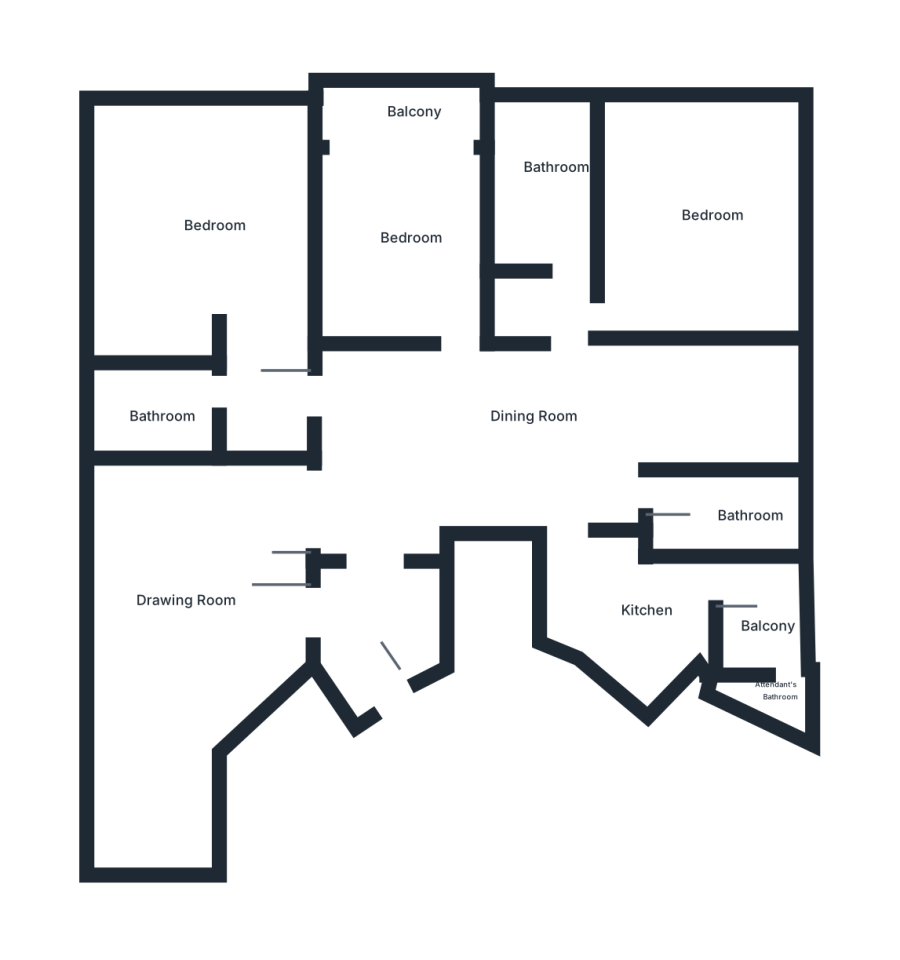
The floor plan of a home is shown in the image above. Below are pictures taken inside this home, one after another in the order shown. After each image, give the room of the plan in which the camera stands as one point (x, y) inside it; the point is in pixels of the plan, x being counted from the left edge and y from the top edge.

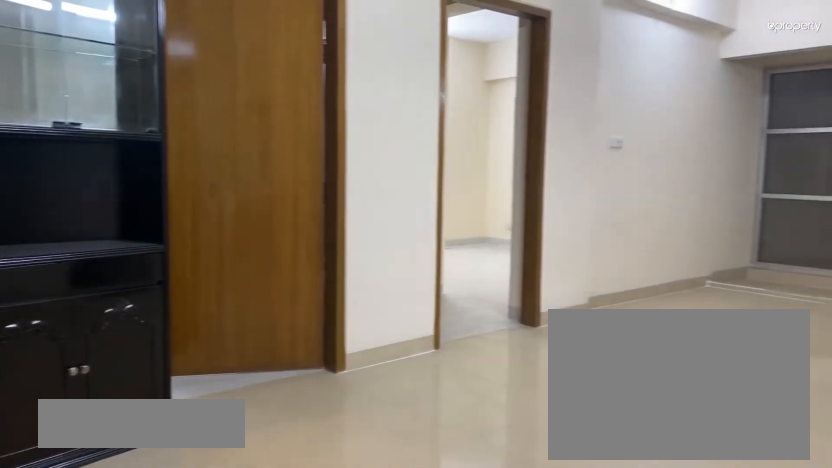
(517, 439)
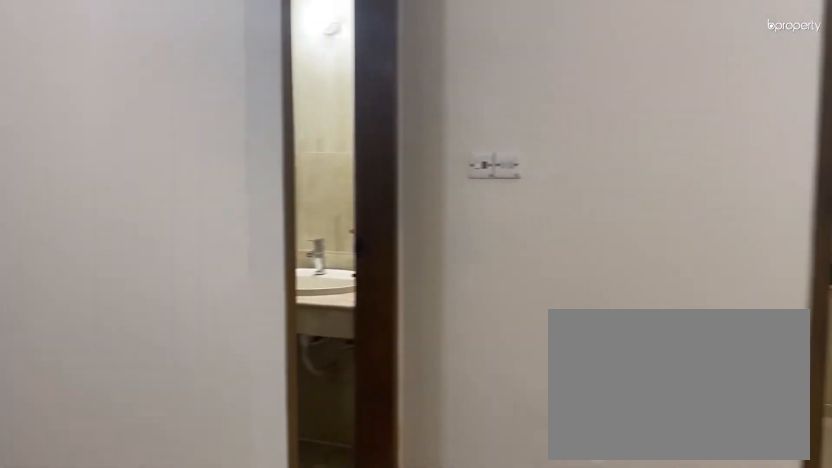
(517, 439)
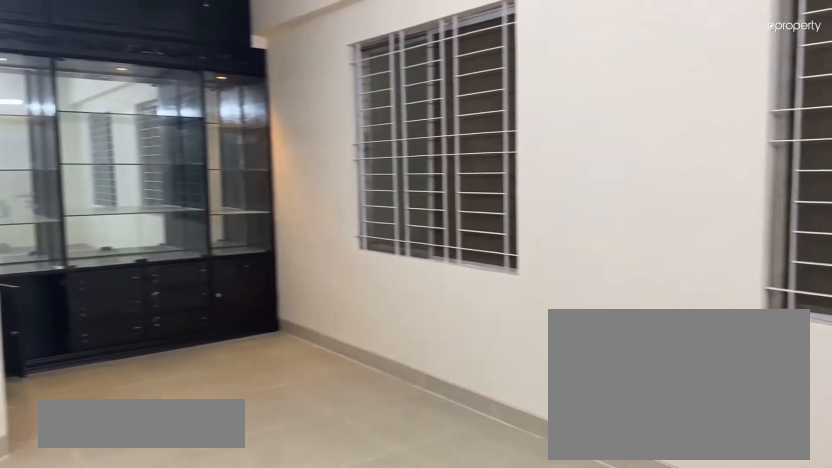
(176, 637)
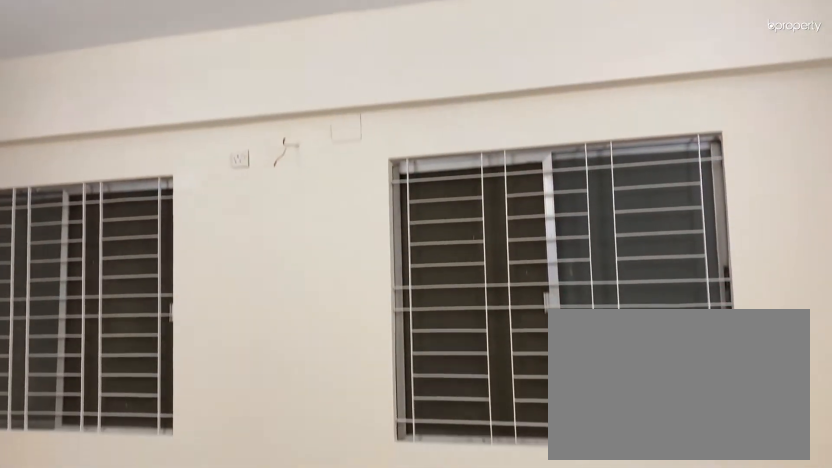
(176, 637)
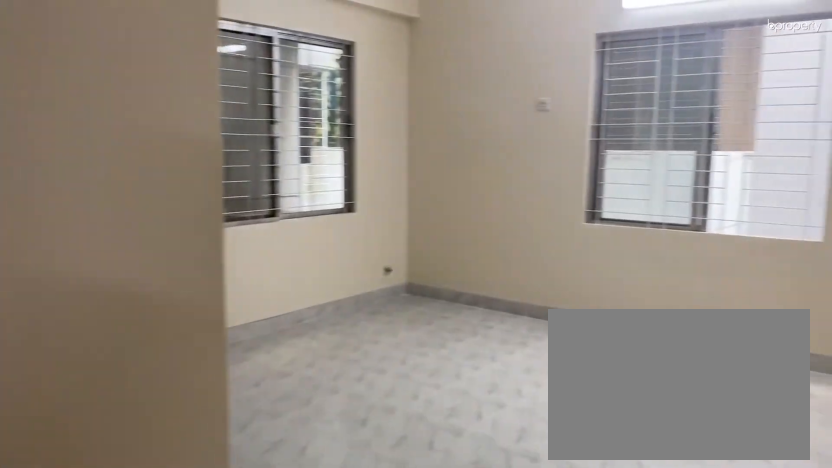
(264, 379)
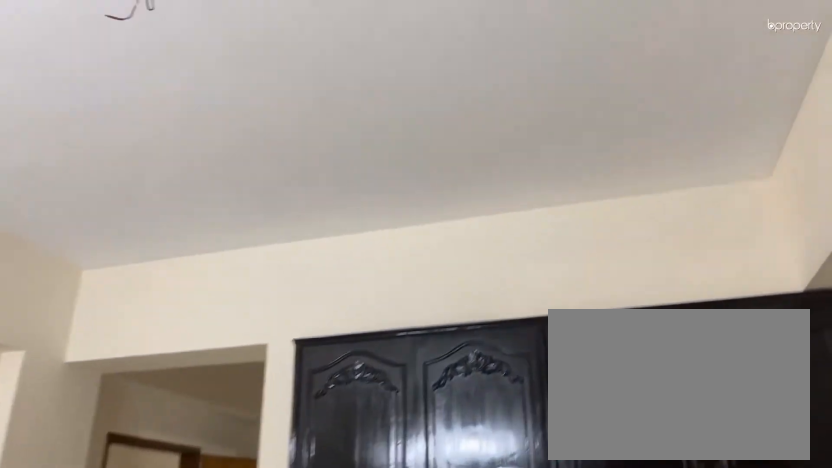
(216, 220)
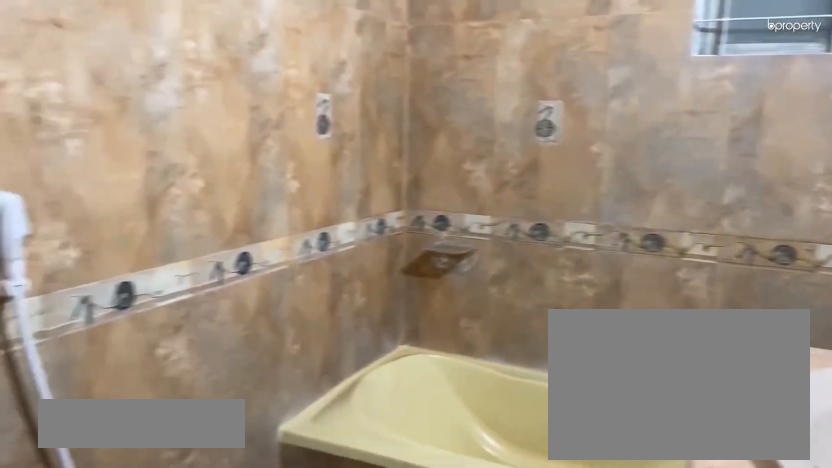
(162, 405)
